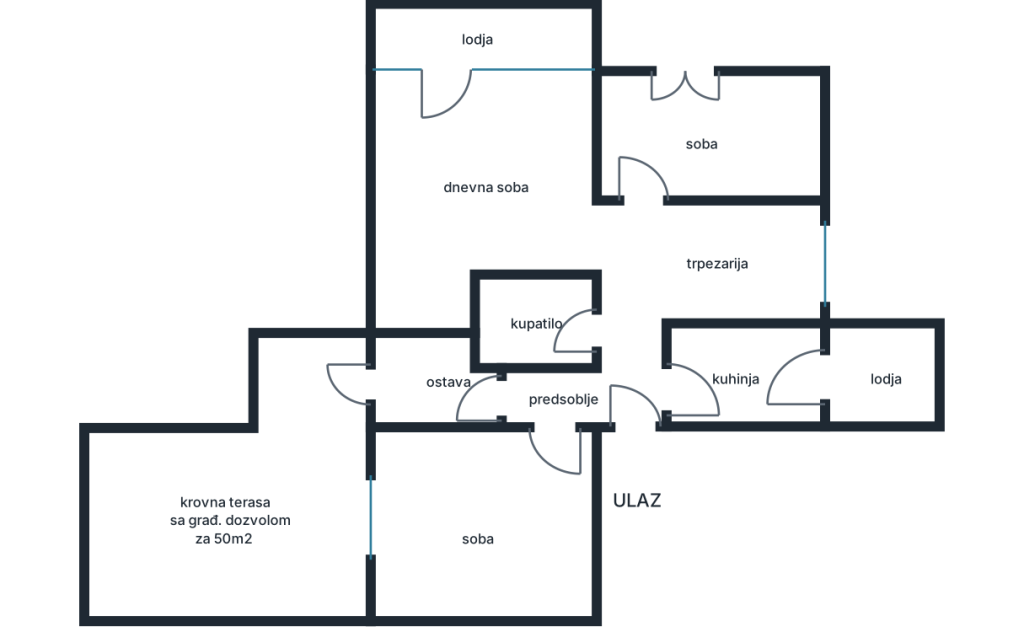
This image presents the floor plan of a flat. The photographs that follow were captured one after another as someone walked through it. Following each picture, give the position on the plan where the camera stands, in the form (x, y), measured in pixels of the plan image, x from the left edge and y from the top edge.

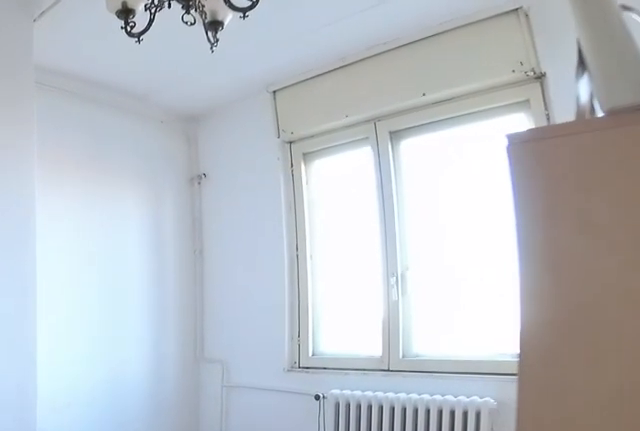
(567, 435)
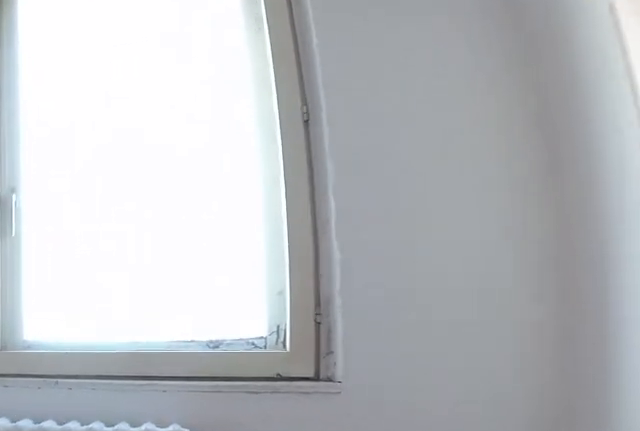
(466, 463)
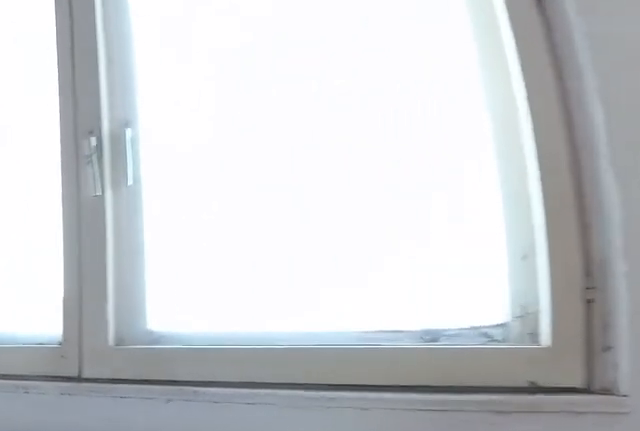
(442, 472)
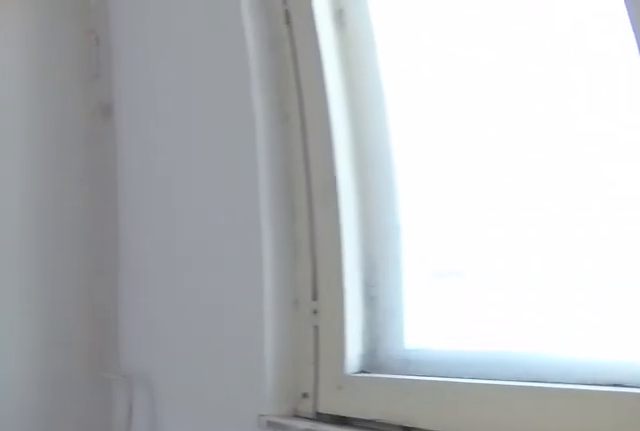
(419, 478)
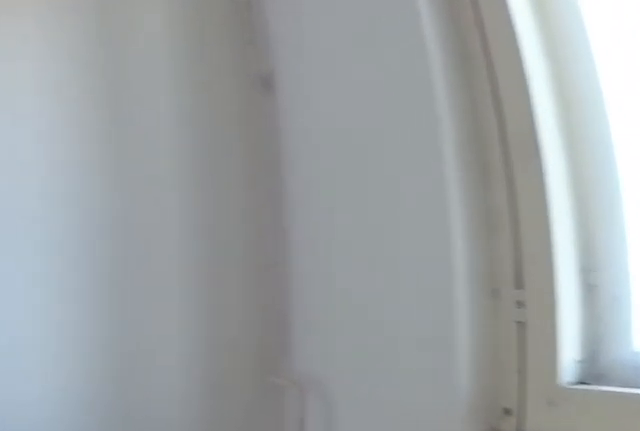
(411, 483)
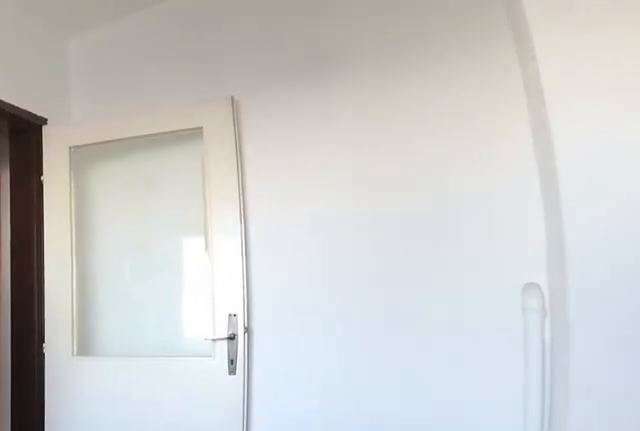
(489, 525)
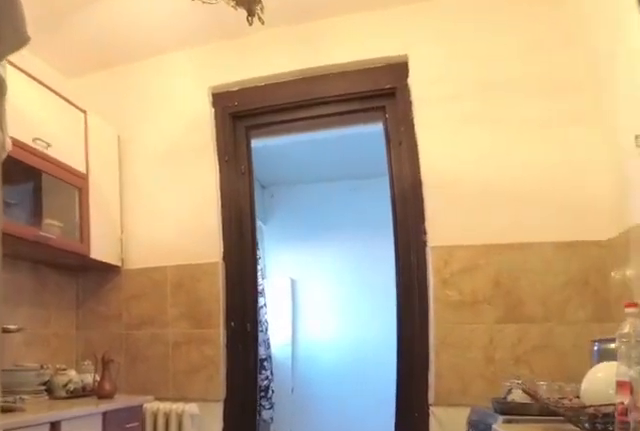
(635, 401)
